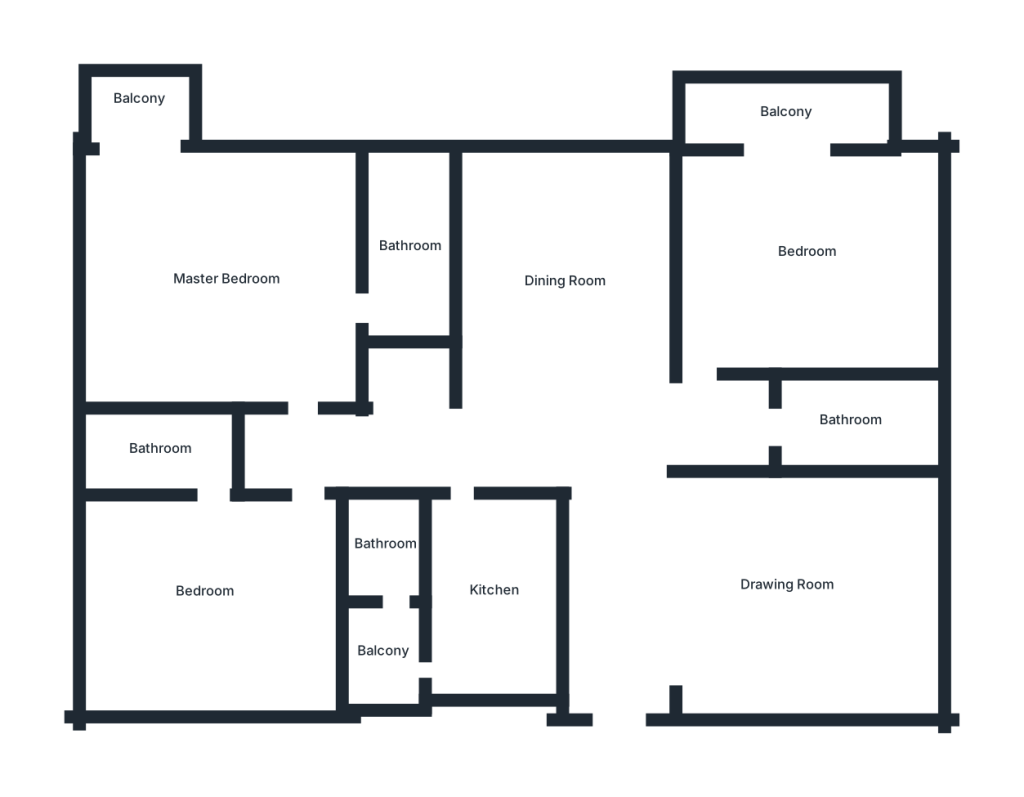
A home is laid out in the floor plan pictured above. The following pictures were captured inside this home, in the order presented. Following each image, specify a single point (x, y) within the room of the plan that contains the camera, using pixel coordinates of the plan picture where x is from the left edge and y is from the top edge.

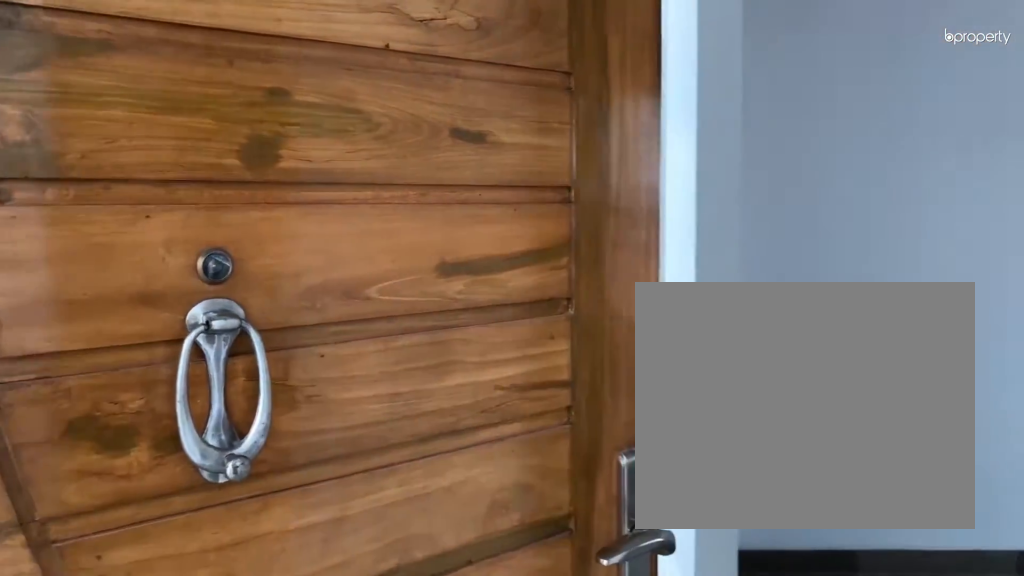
(622, 704)
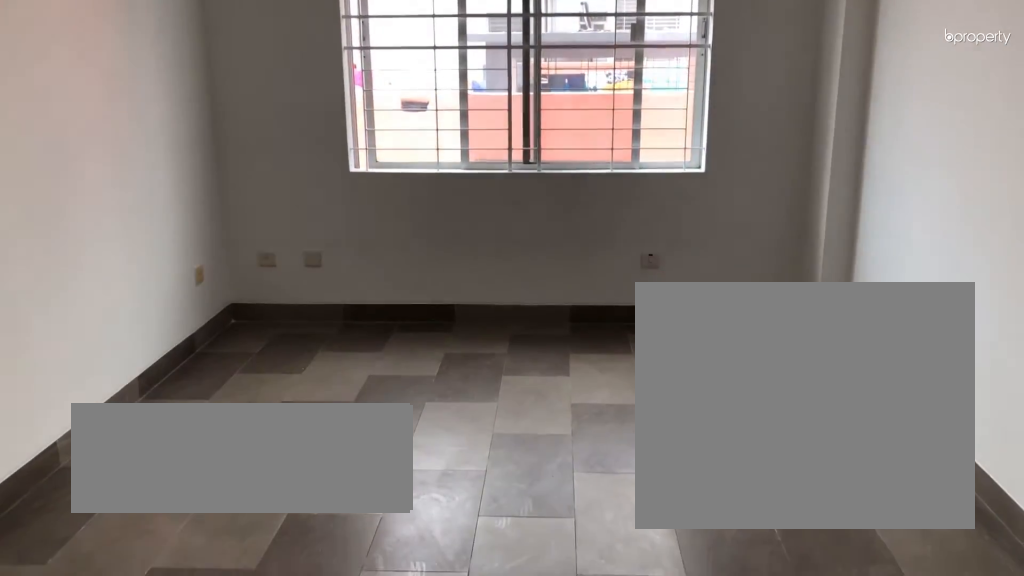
(779, 582)
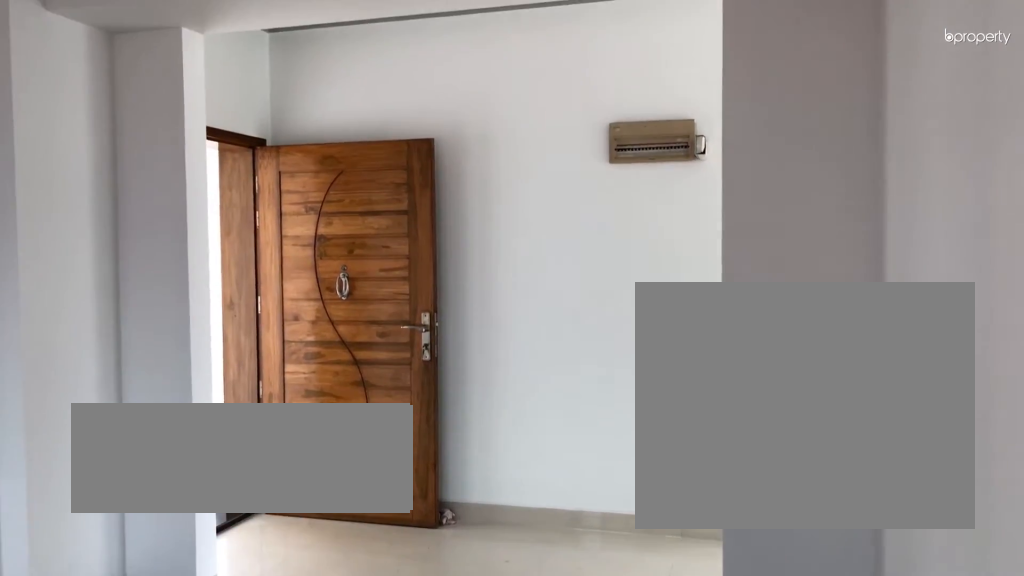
(779, 582)
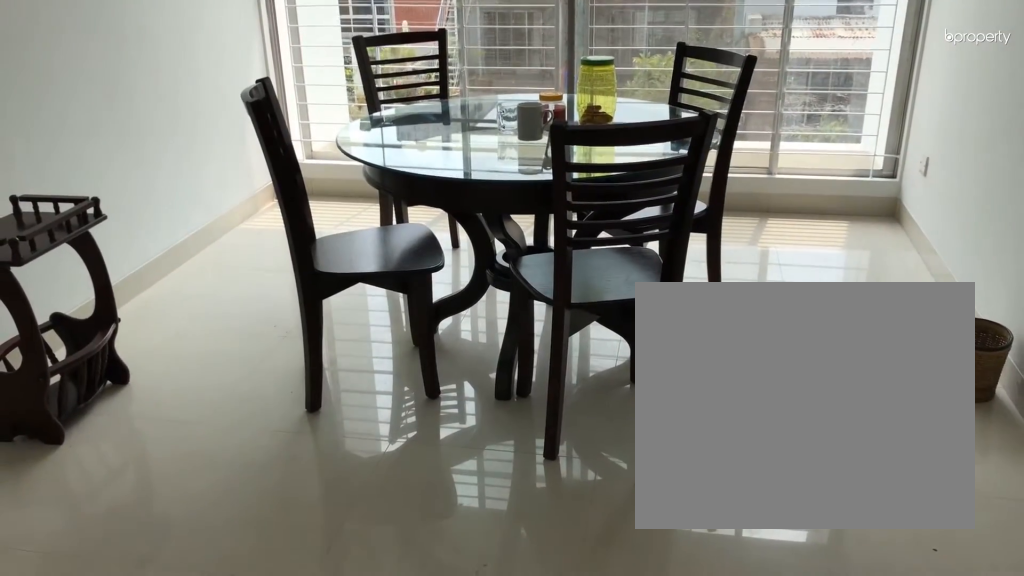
(566, 277)
